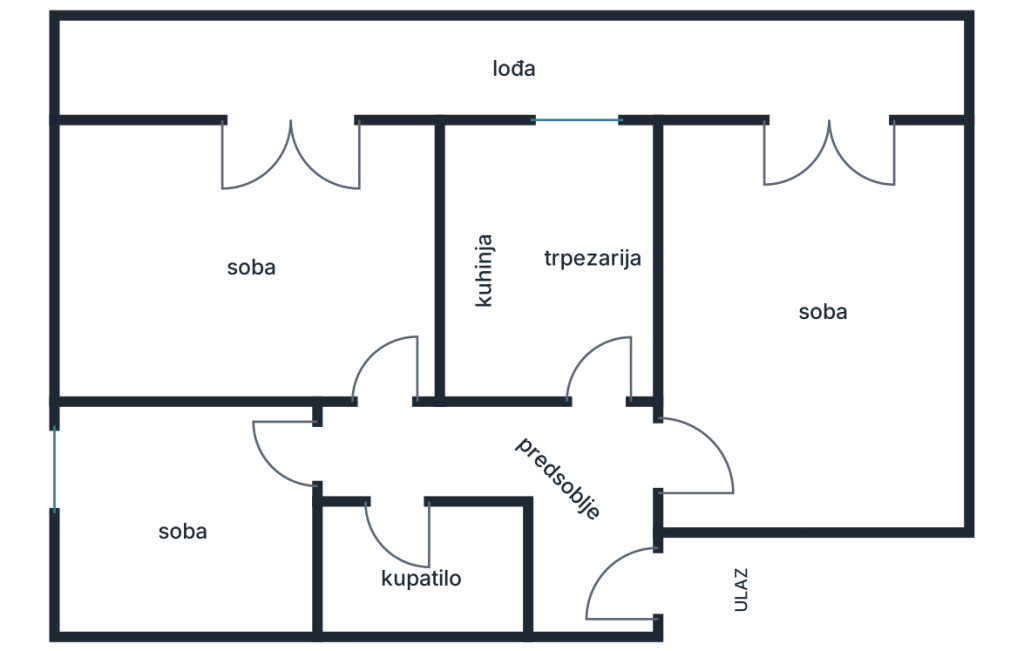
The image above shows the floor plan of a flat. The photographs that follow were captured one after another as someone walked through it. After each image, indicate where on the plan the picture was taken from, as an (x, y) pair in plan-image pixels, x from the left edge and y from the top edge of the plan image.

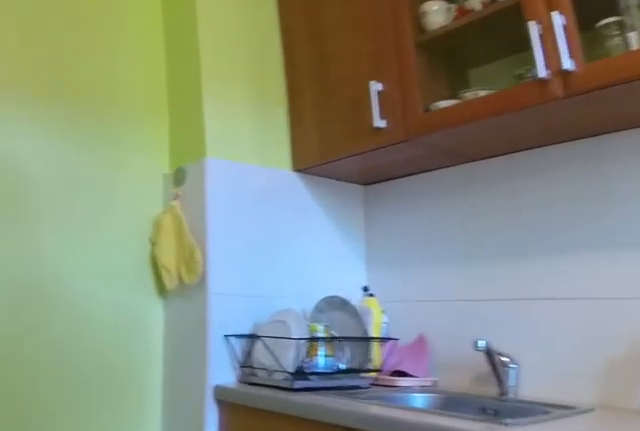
(601, 275)
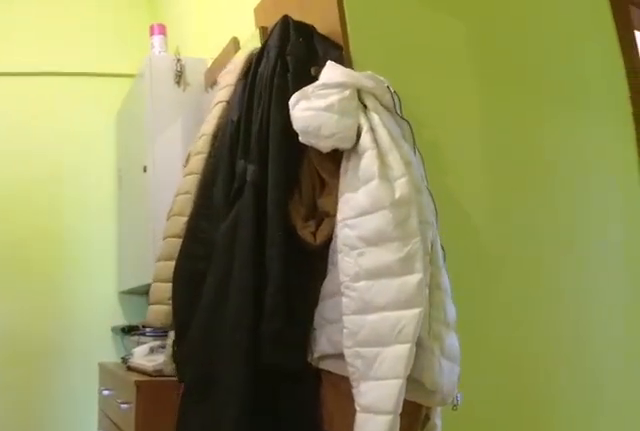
(612, 380)
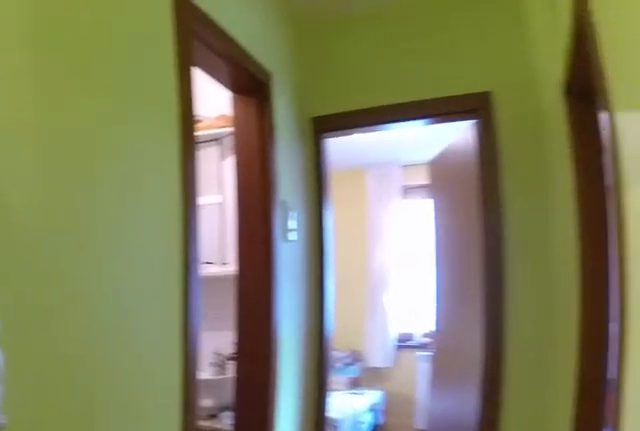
(633, 413)
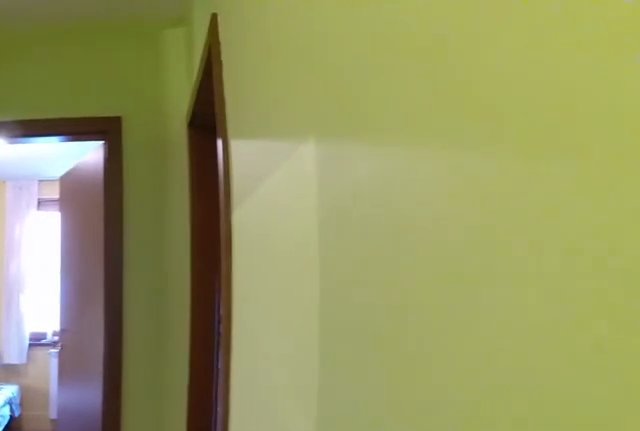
(641, 436)
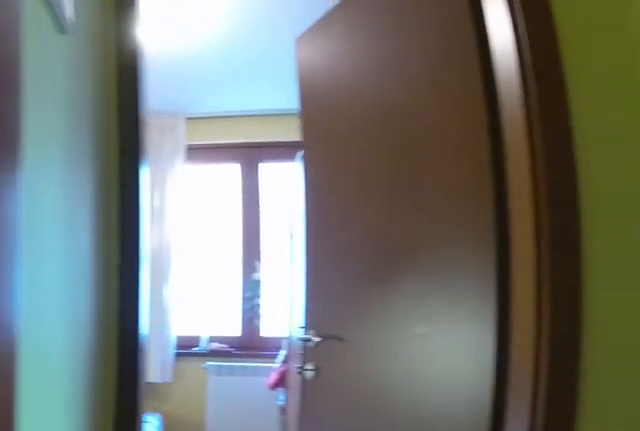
(438, 453)
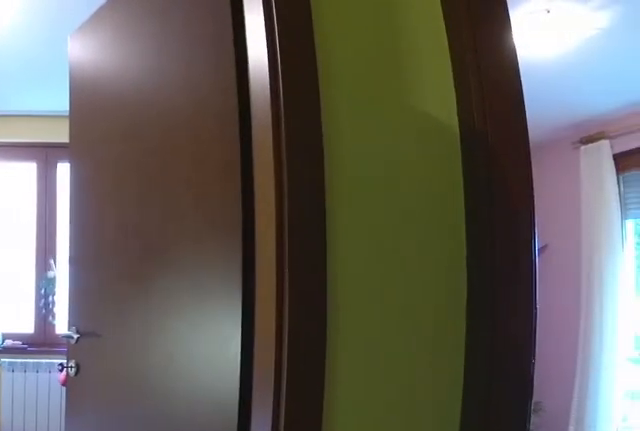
(424, 450)
